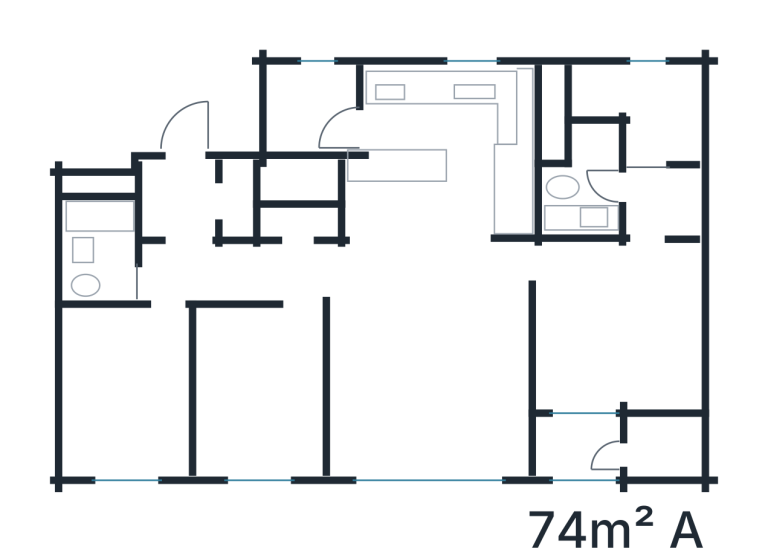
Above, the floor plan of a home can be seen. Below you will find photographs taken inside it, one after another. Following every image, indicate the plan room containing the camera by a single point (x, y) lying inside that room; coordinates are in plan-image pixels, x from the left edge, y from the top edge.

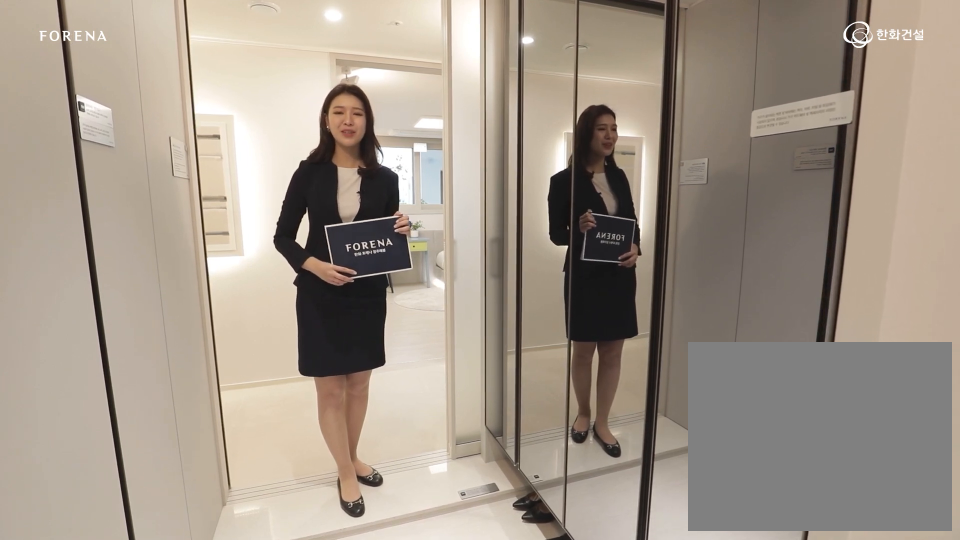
(188, 197)
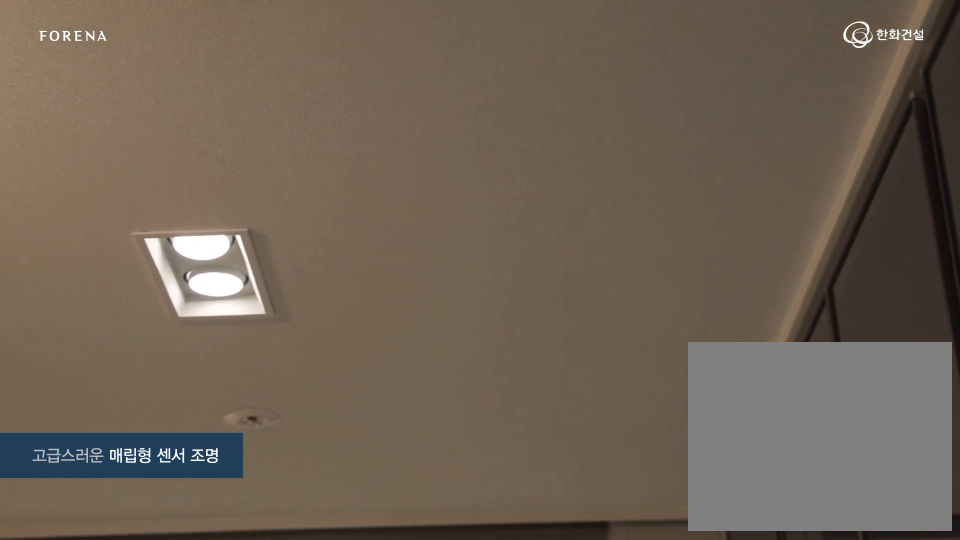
(188, 197)
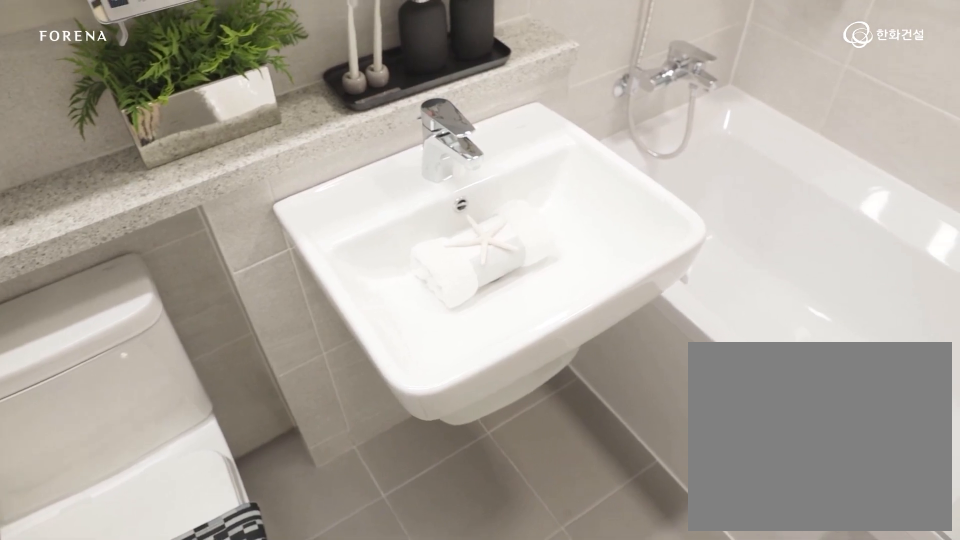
(129, 278)
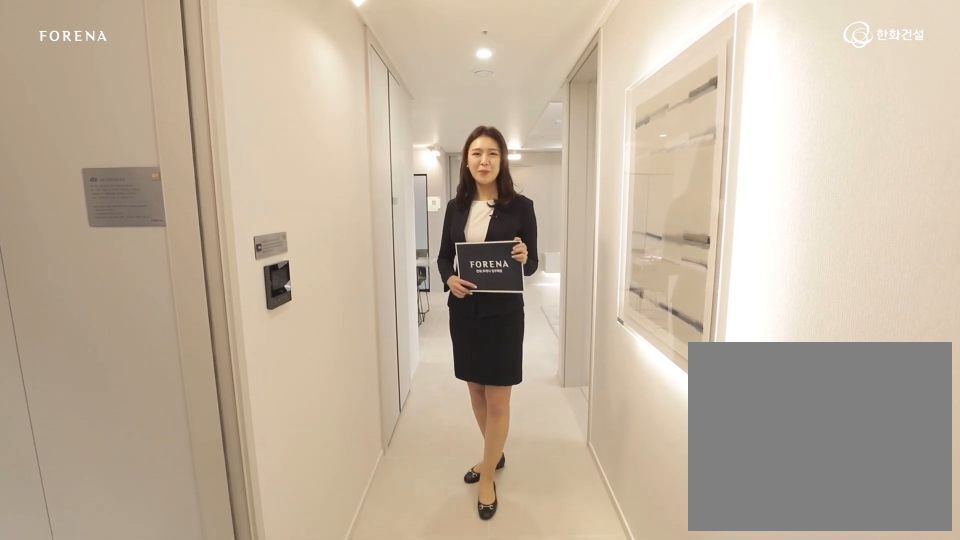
(273, 272)
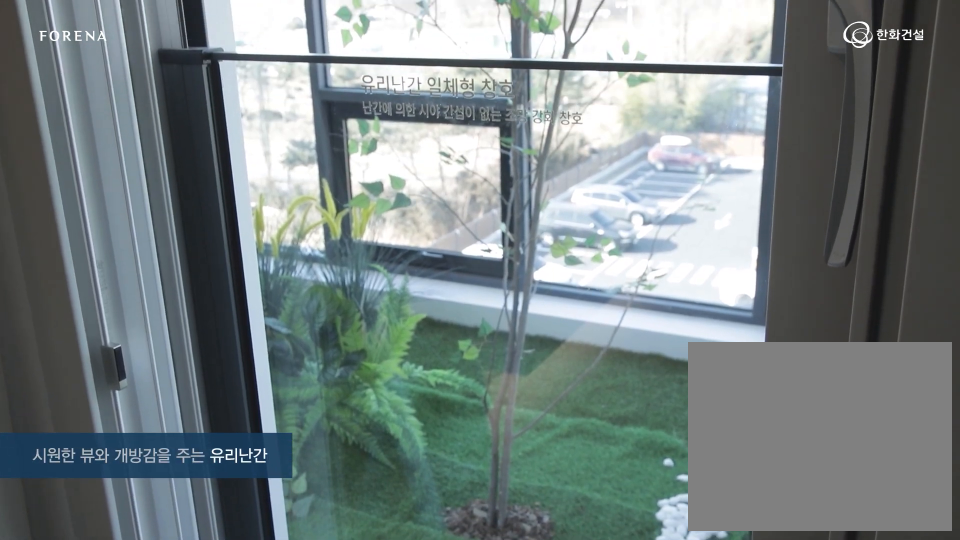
(435, 370)
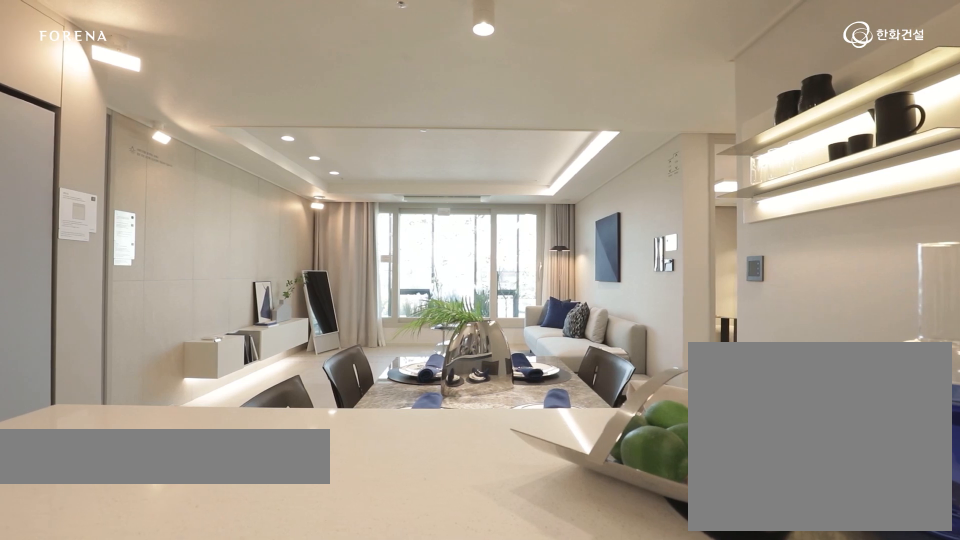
(422, 215)
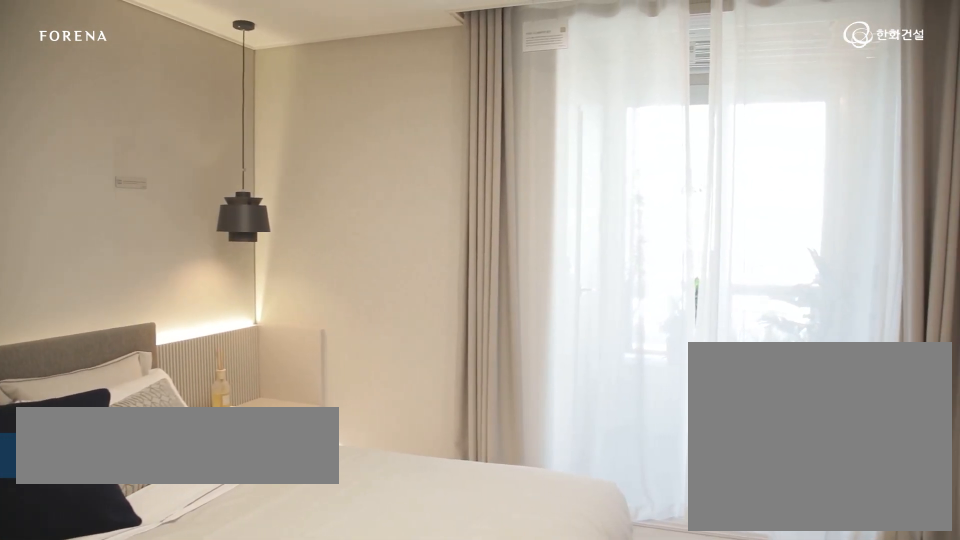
(620, 316)
